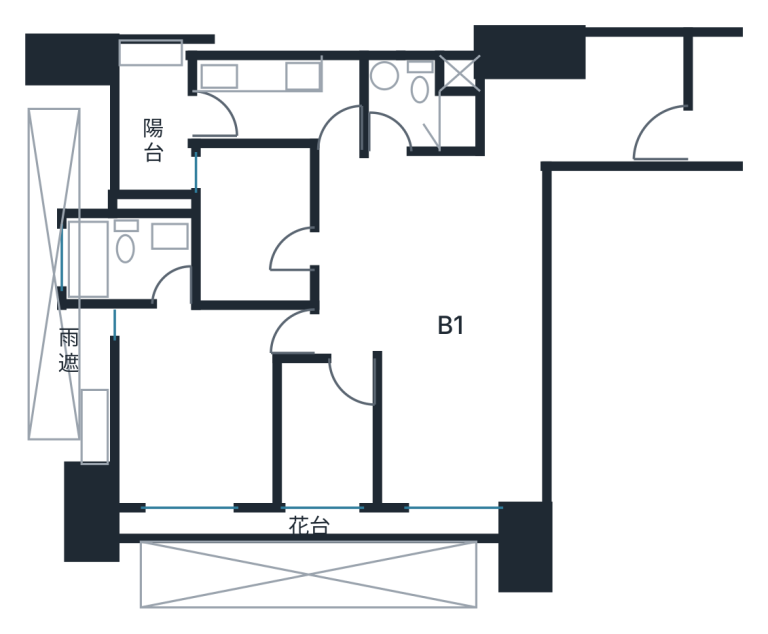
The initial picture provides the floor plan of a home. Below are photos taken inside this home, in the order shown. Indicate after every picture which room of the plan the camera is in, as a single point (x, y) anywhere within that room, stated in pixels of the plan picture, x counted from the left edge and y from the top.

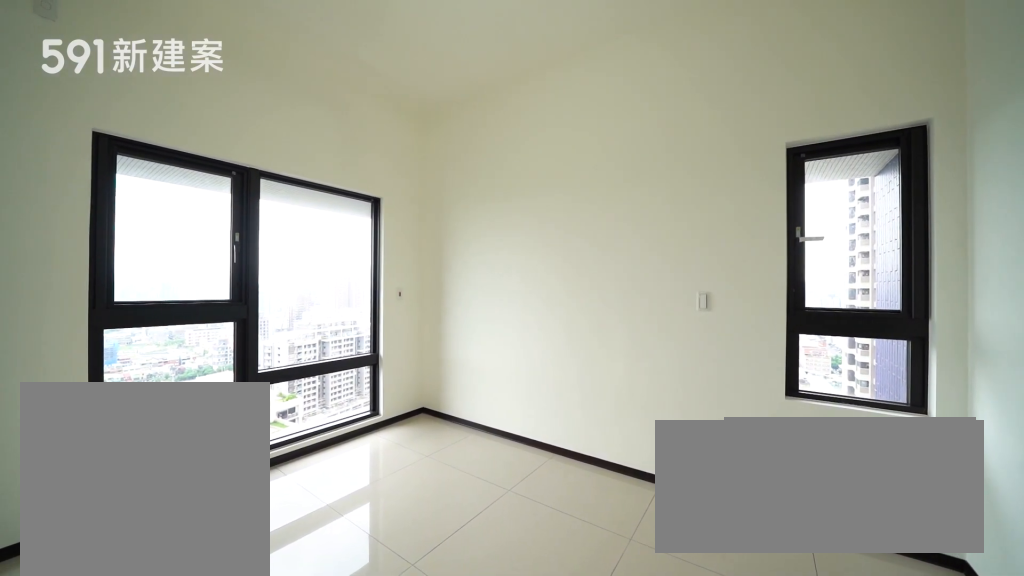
(200, 403)
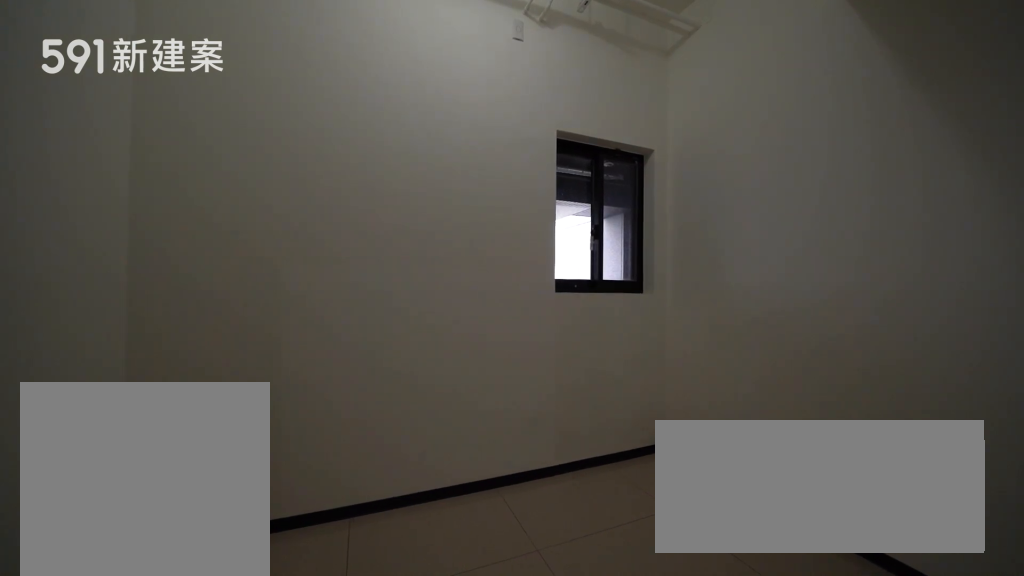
(254, 222)
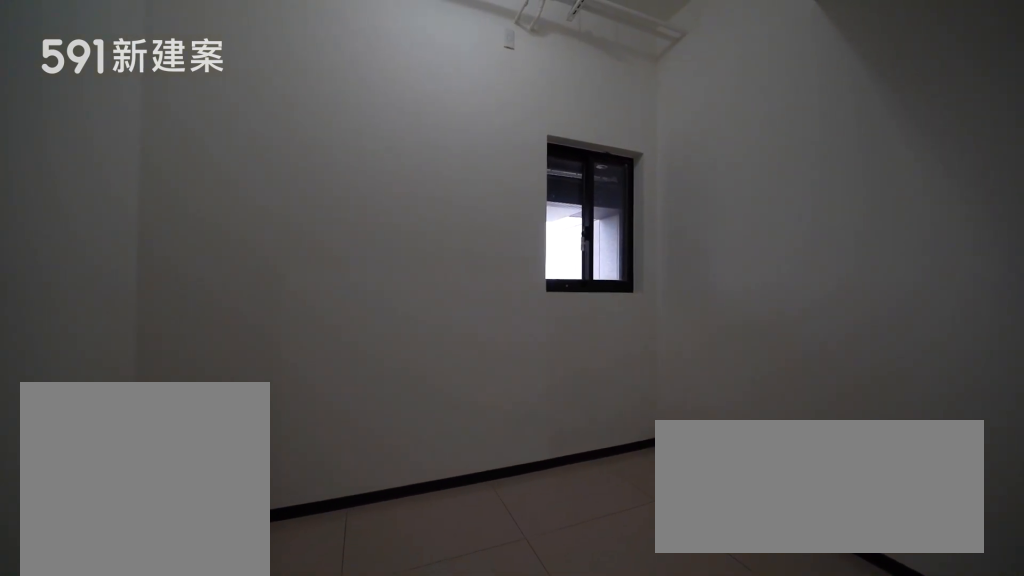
(254, 222)
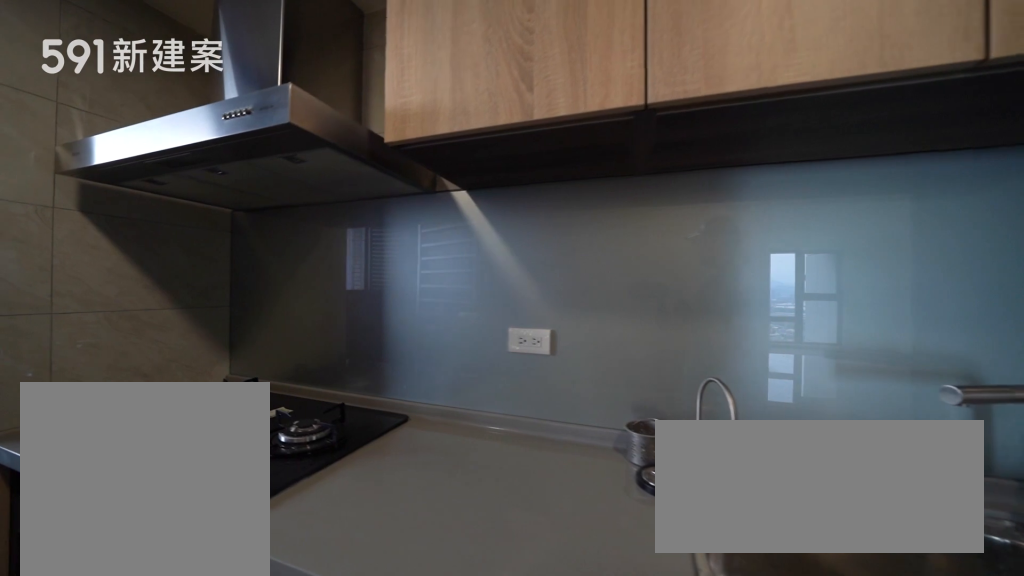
(279, 99)
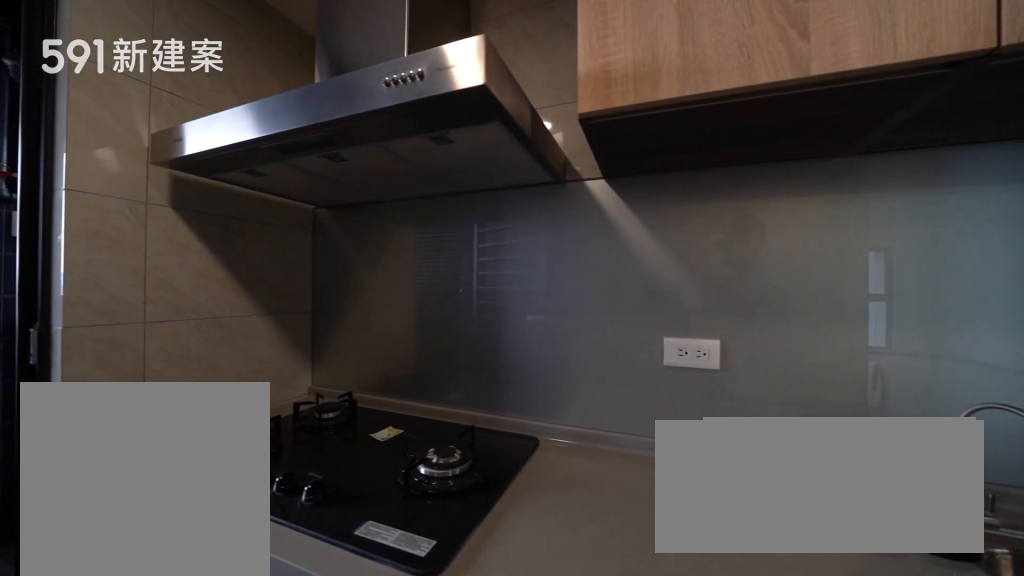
(279, 99)
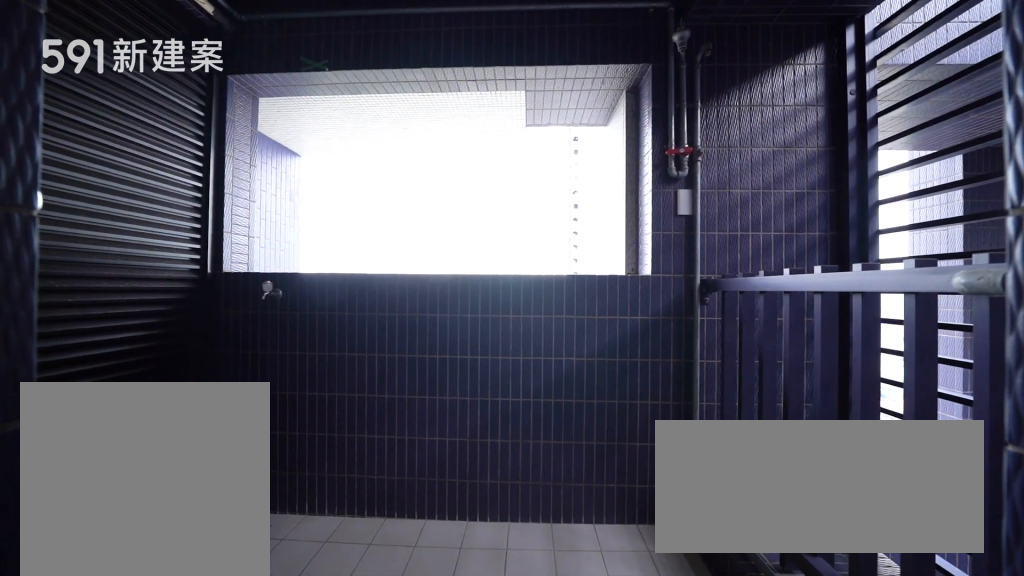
(150, 140)
